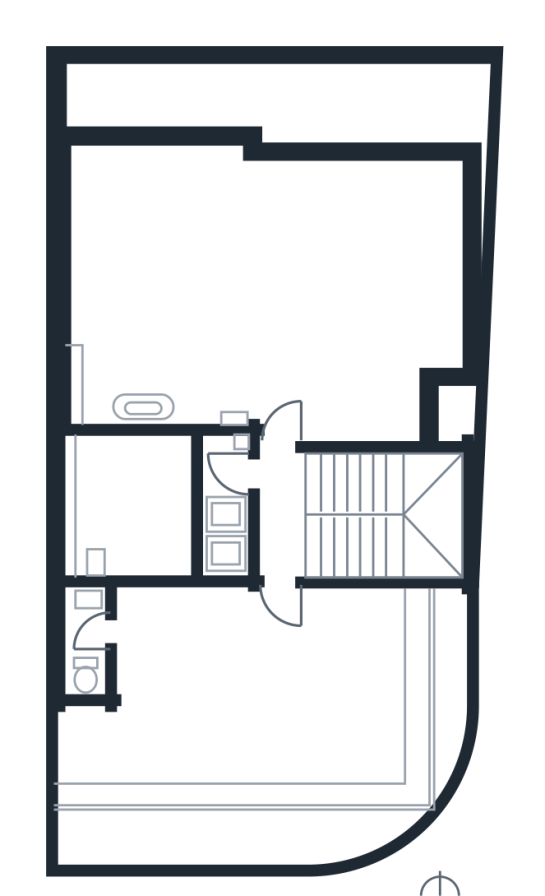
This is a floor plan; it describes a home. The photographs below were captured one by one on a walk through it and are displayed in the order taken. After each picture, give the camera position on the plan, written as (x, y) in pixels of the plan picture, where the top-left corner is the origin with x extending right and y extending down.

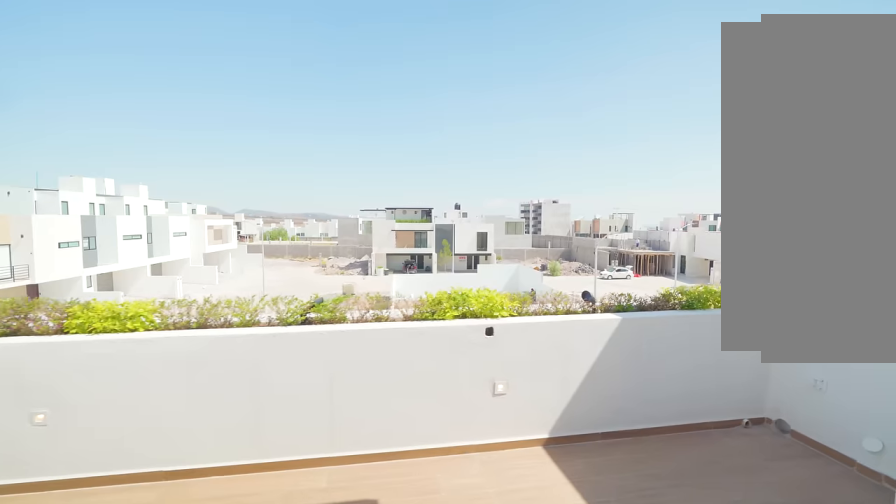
(288, 670)
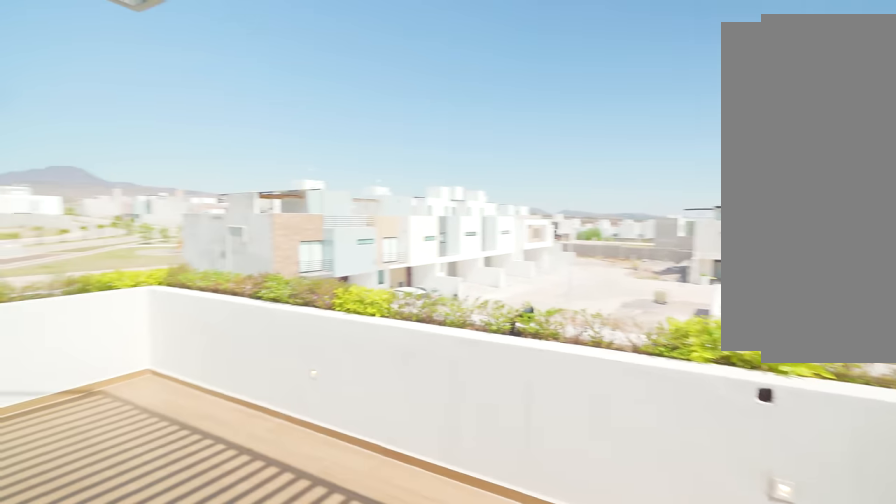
(292, 678)
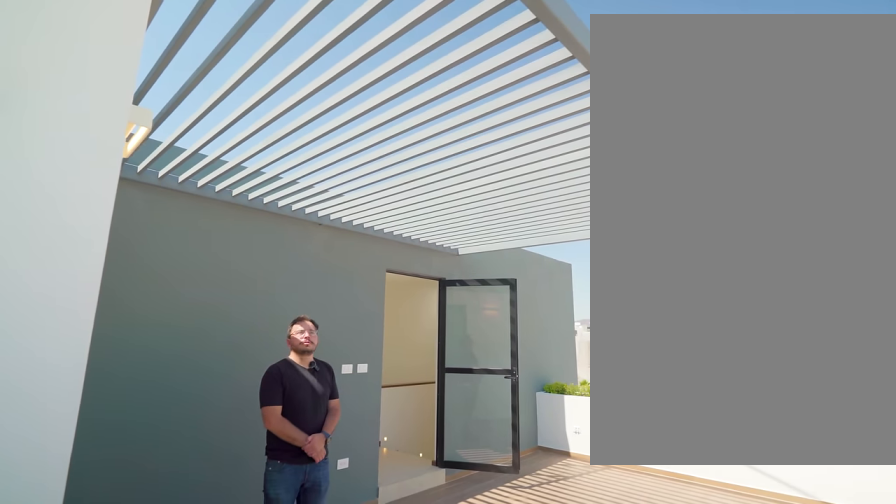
(87, 779)
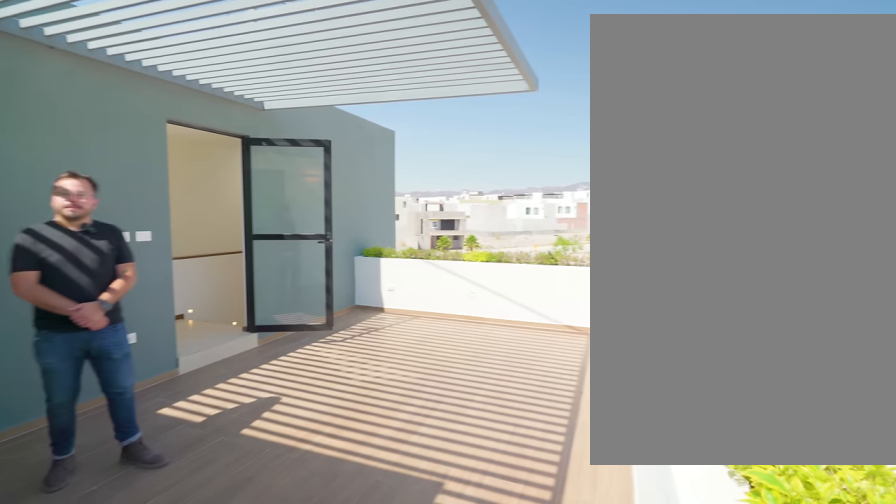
(87, 780)
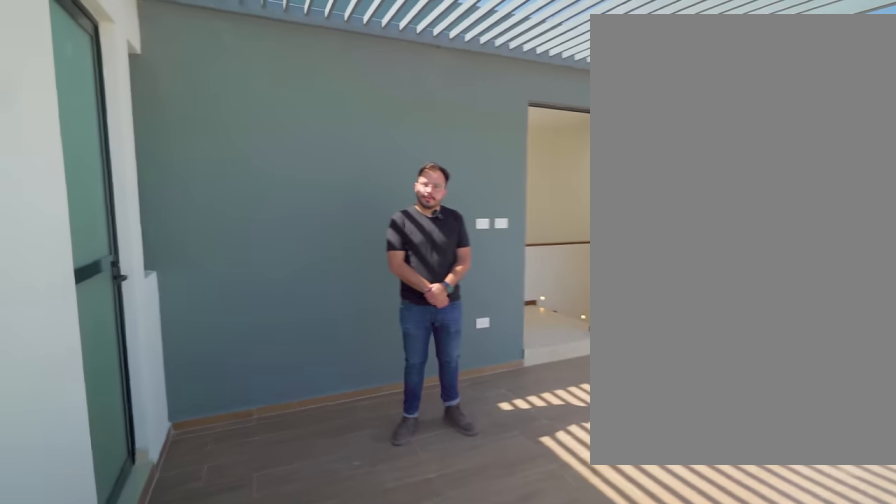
(87, 779)
